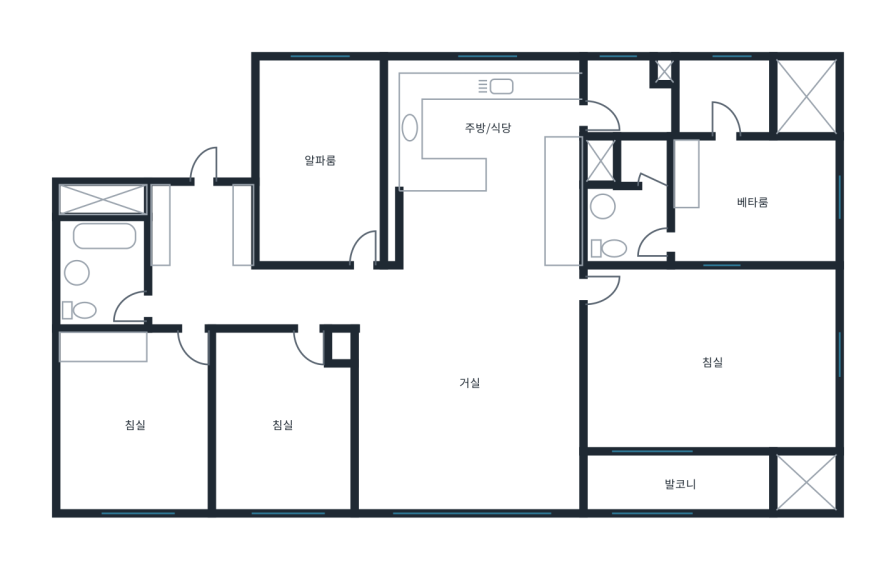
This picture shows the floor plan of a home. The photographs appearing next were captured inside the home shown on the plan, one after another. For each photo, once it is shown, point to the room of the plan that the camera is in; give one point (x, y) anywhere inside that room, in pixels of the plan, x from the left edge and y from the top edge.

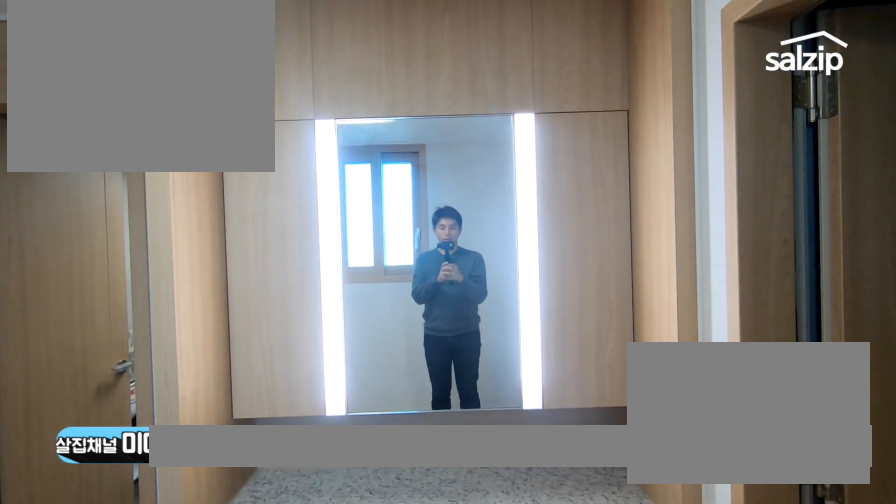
(746, 202)
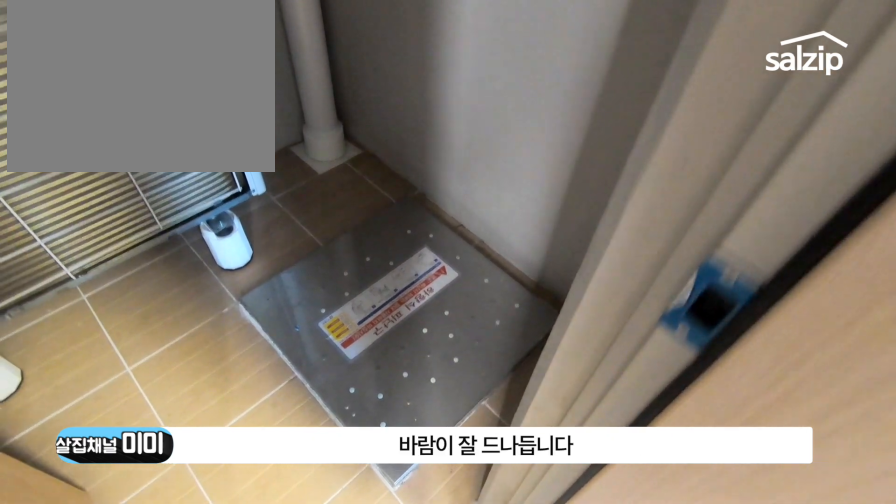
(752, 101)
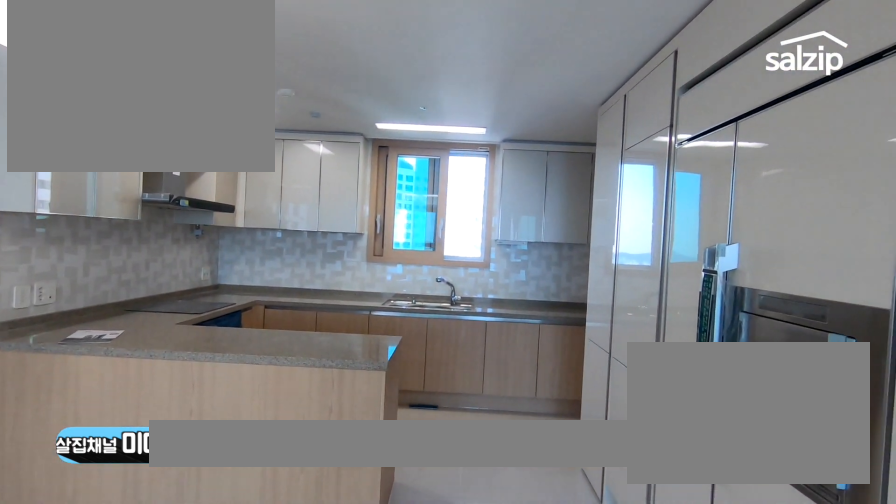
(483, 133)
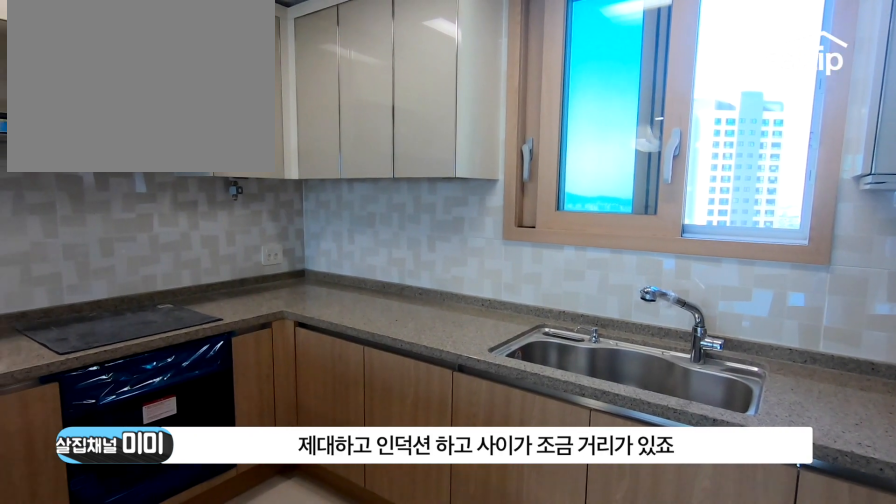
(483, 133)
